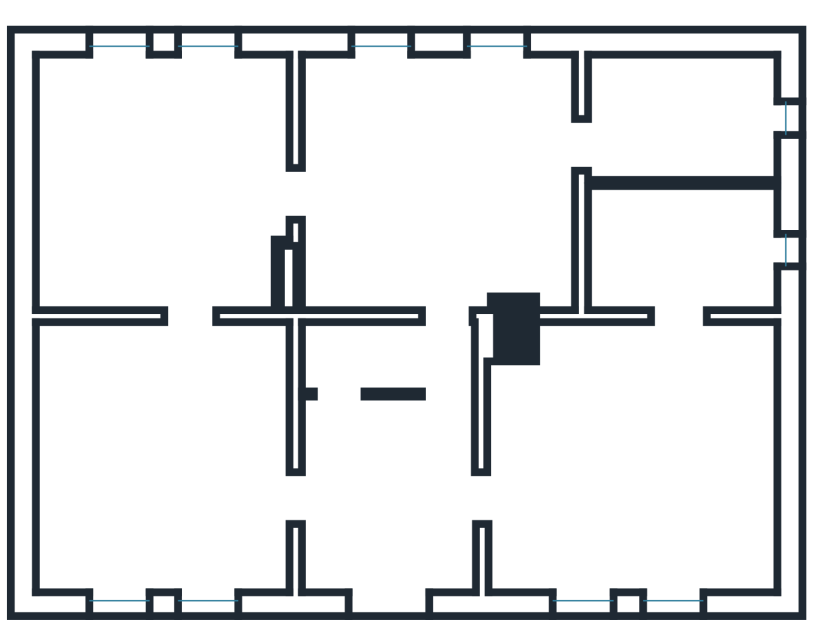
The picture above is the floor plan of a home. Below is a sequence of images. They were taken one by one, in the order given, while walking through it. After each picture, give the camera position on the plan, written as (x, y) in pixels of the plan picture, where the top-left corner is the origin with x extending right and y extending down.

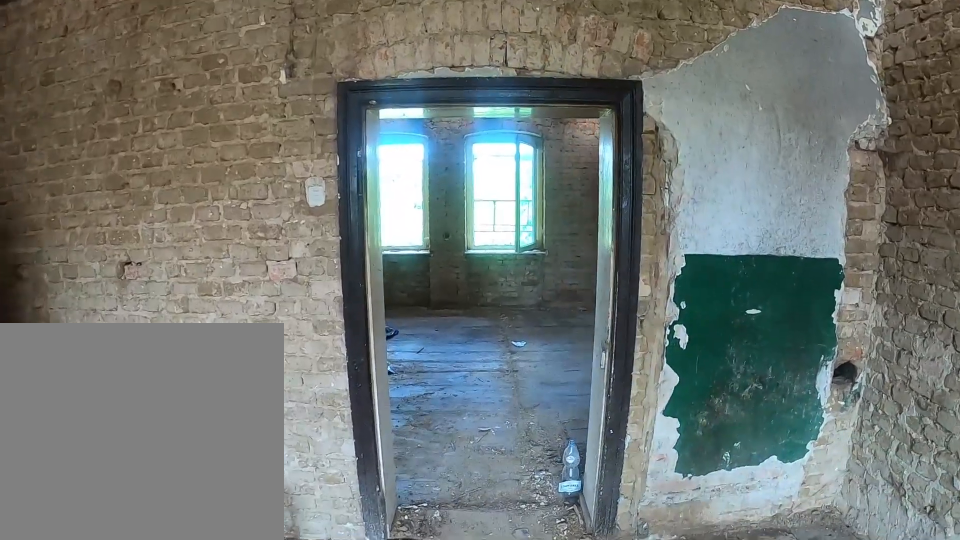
(164, 445)
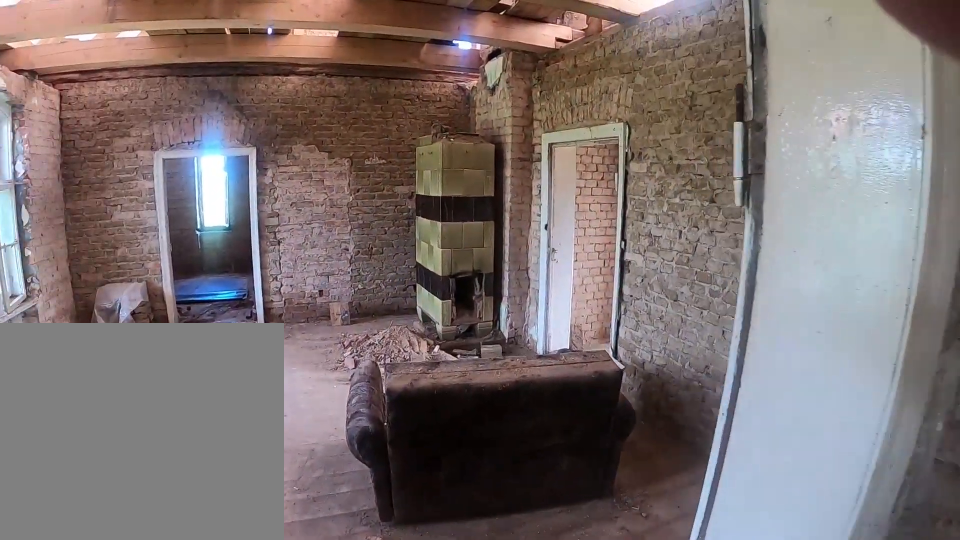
(262, 189)
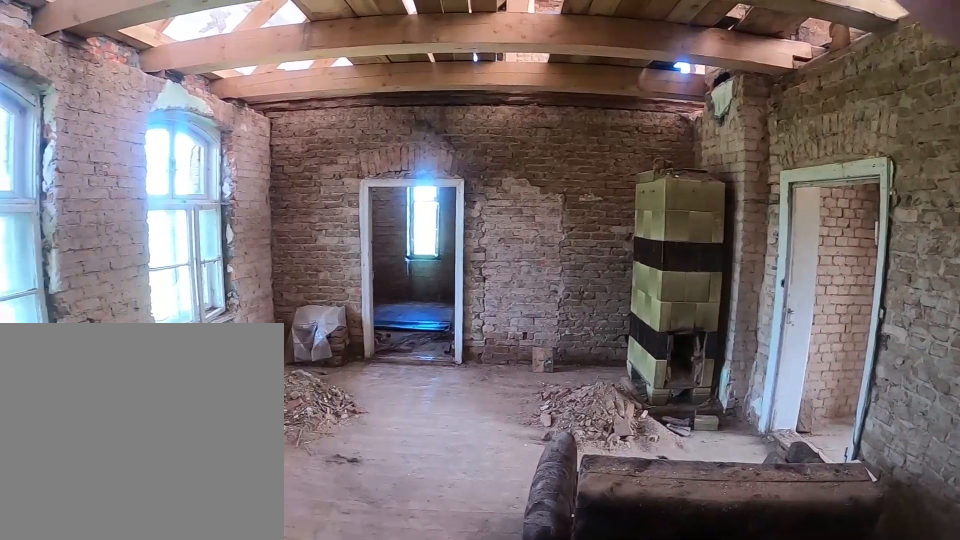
(295, 194)
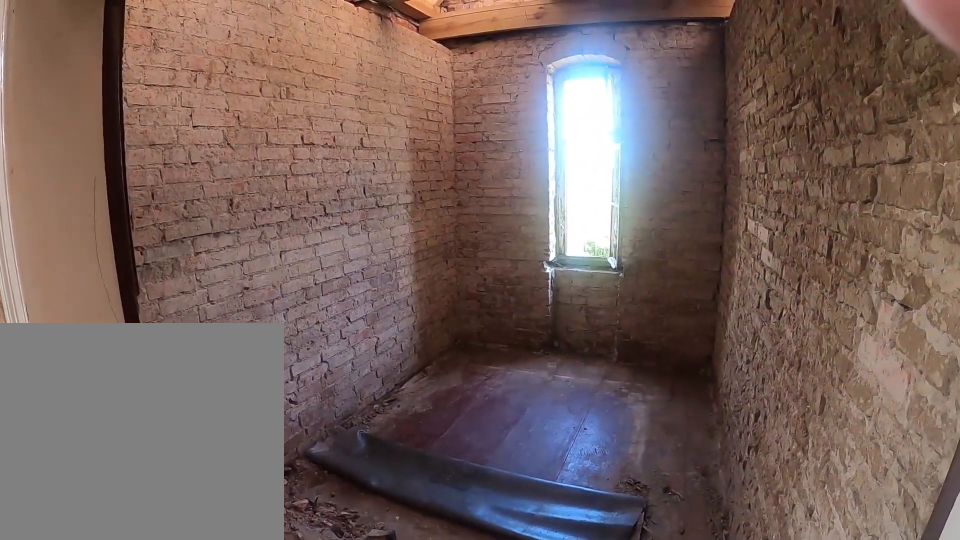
(559, 175)
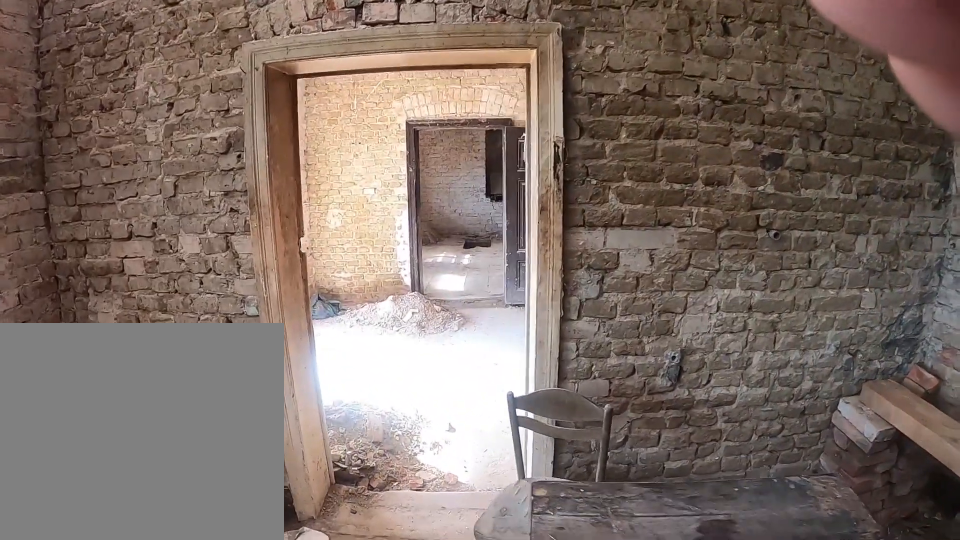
(550, 472)
